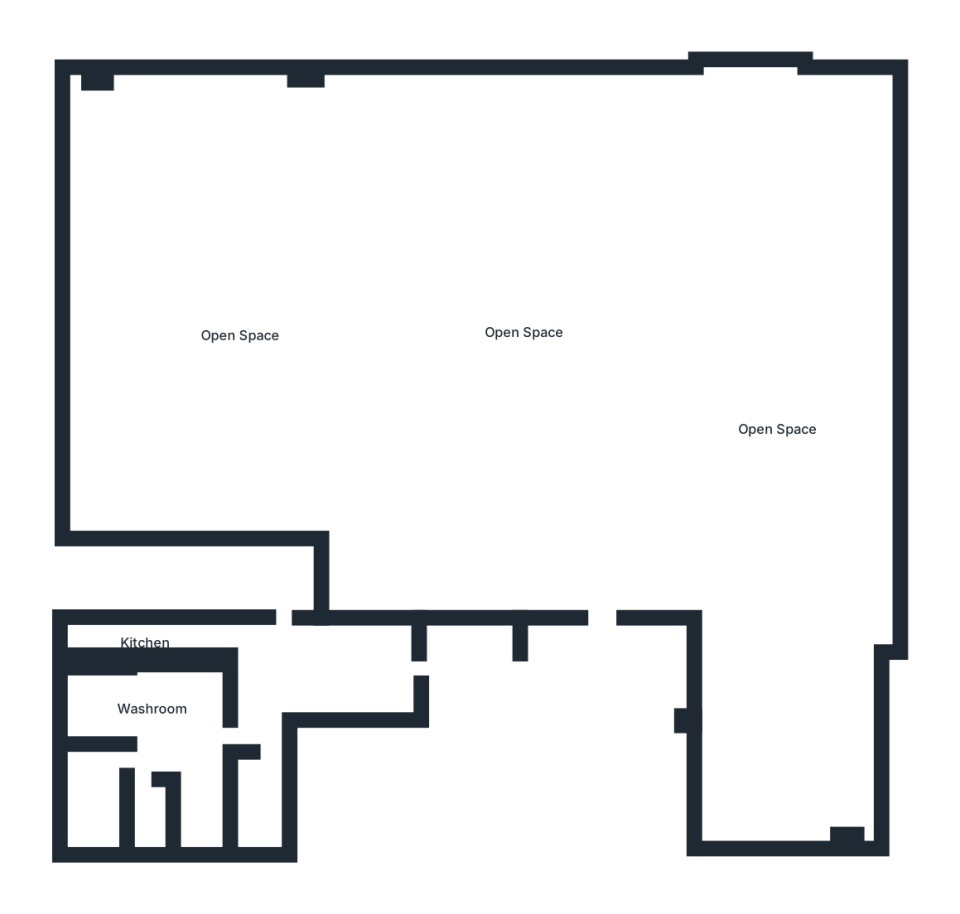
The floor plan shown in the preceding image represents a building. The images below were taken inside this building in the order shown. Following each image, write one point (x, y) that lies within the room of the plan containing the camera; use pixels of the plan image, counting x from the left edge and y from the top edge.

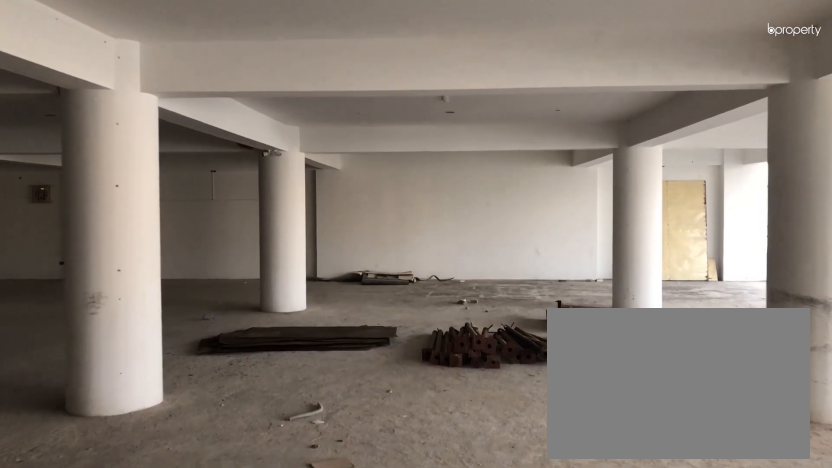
(601, 563)
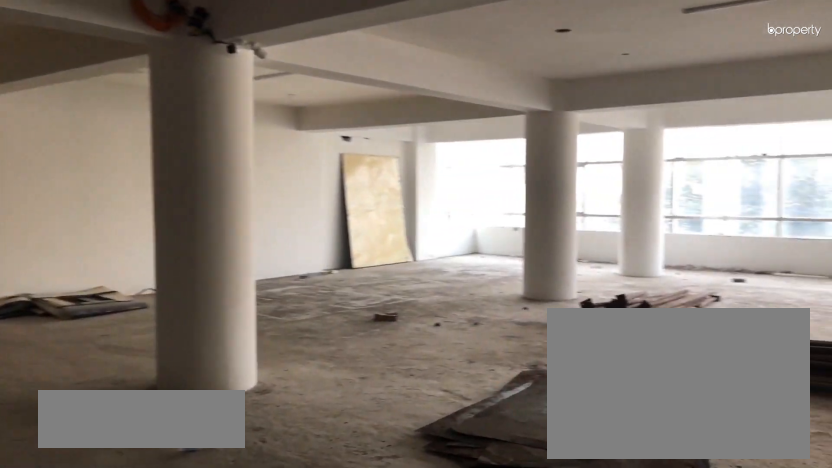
(527, 328)
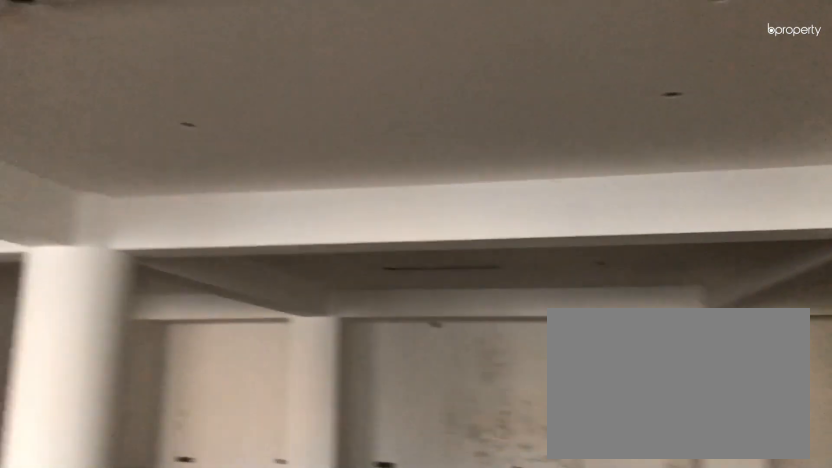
(527, 328)
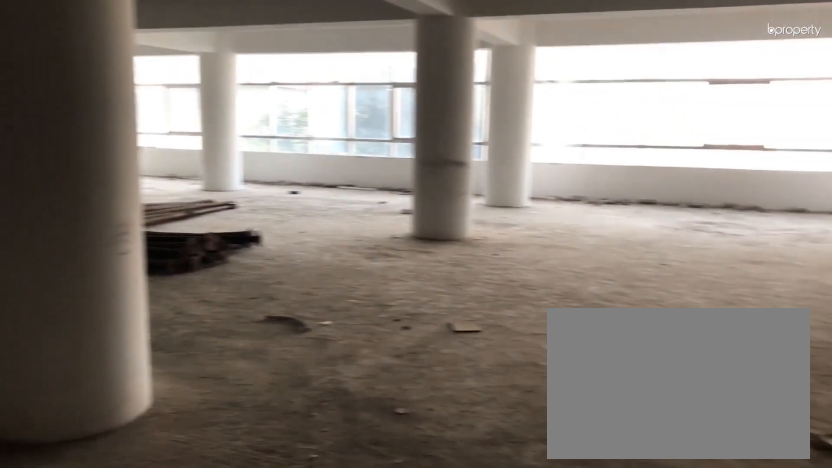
(240, 335)
